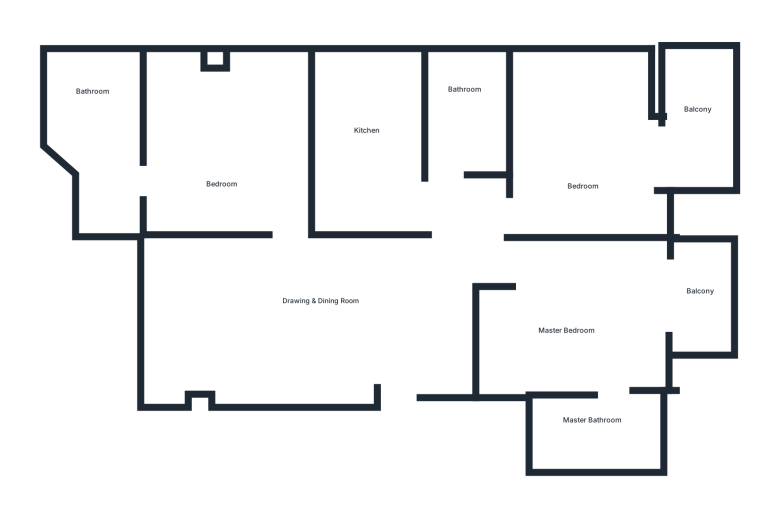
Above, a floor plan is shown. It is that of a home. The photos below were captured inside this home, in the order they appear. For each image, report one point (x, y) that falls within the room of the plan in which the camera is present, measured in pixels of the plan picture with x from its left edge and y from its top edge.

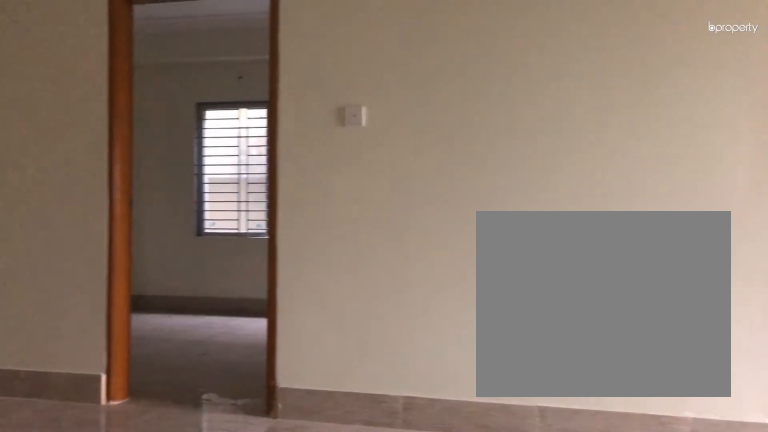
(316, 301)
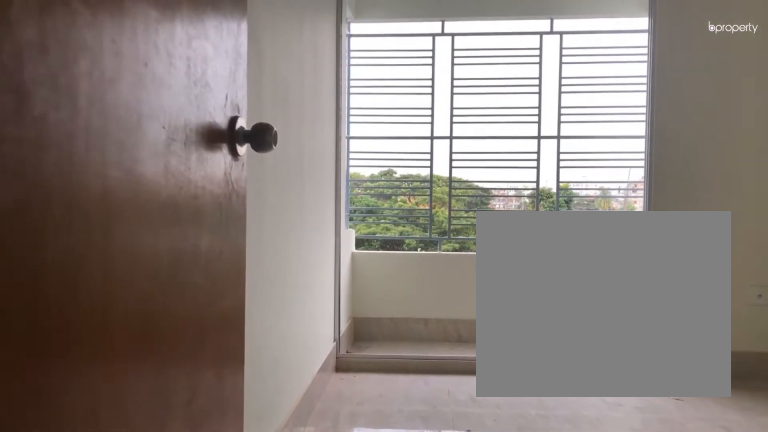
(571, 311)
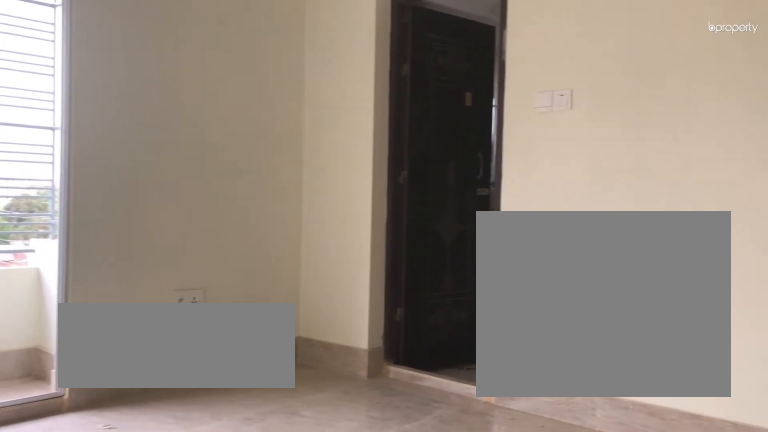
(571, 311)
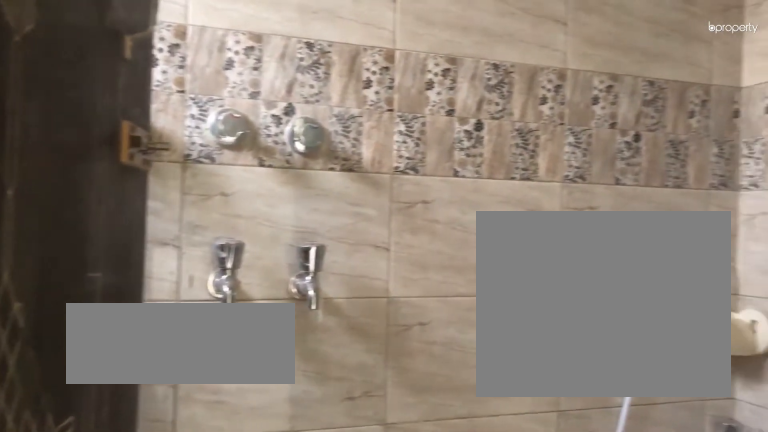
(597, 431)
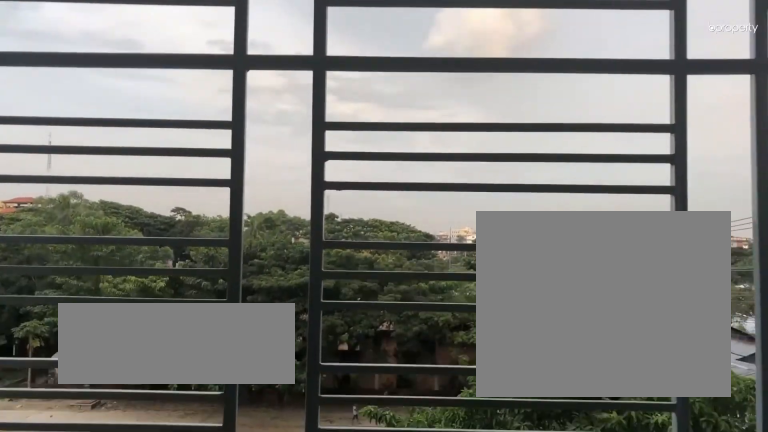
(704, 295)
